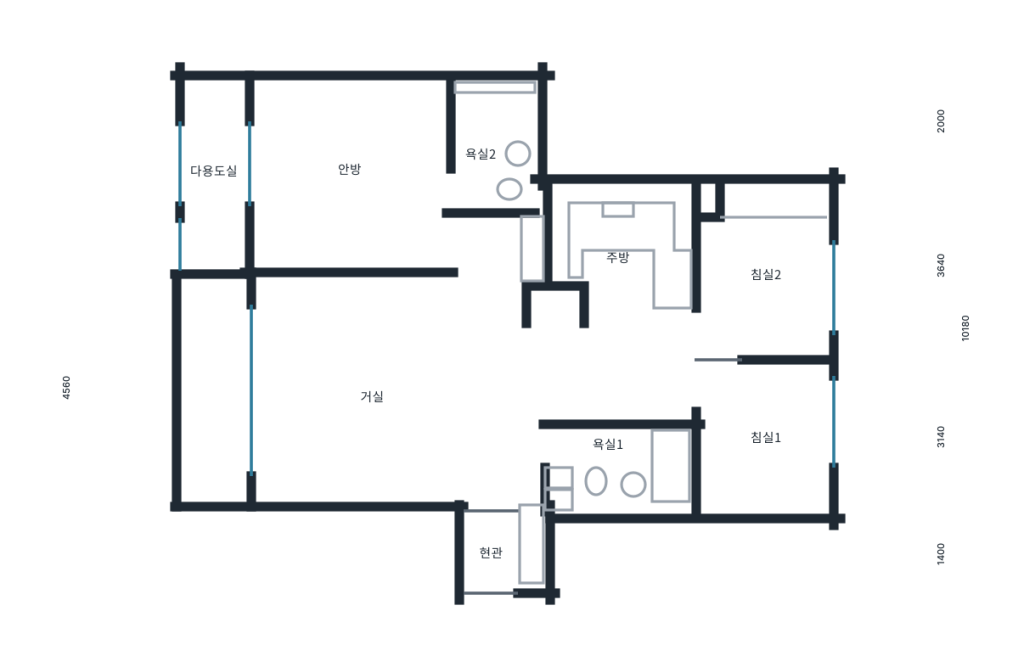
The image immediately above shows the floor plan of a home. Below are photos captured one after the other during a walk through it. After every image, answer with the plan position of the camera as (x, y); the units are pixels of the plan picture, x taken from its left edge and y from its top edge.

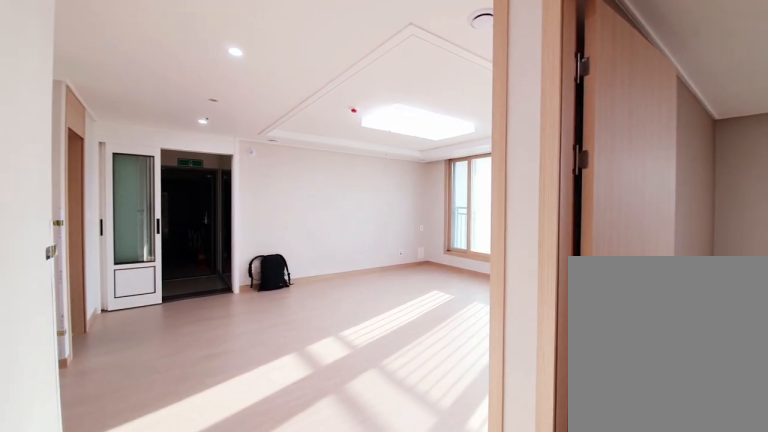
(493, 253)
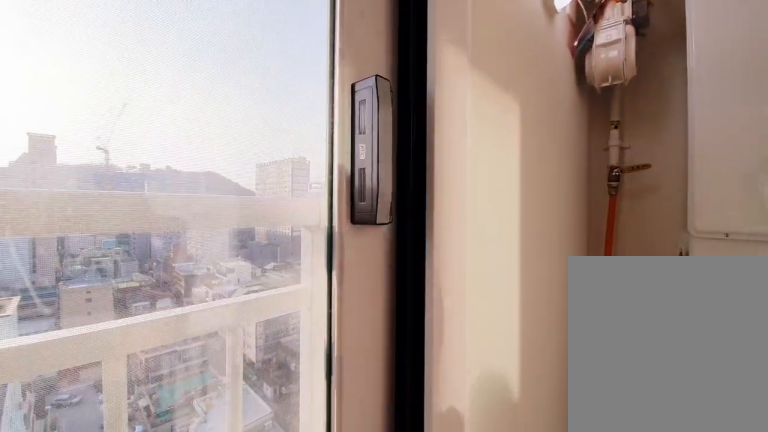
(241, 197)
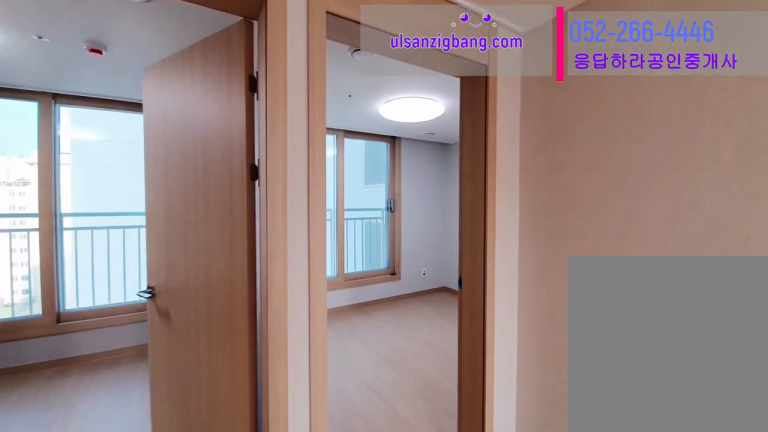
(626, 268)
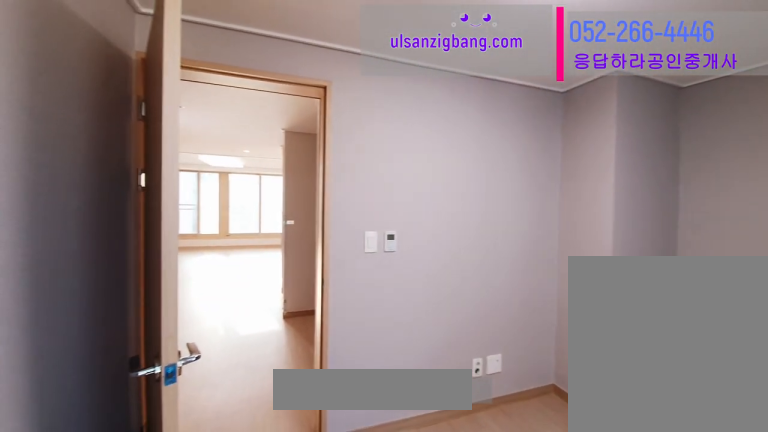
(785, 284)
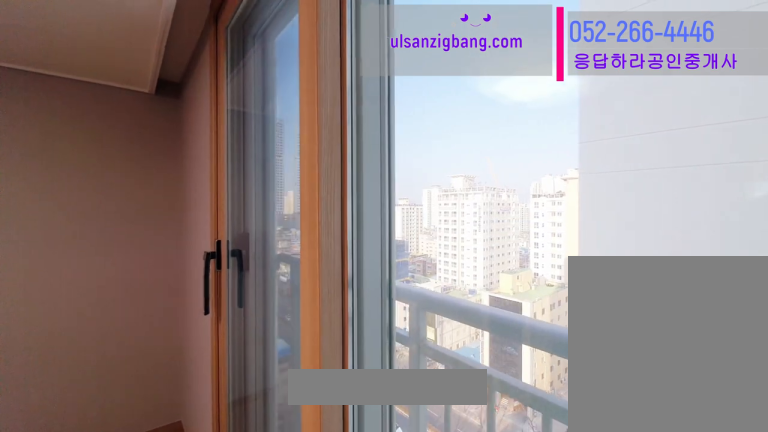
(784, 284)
